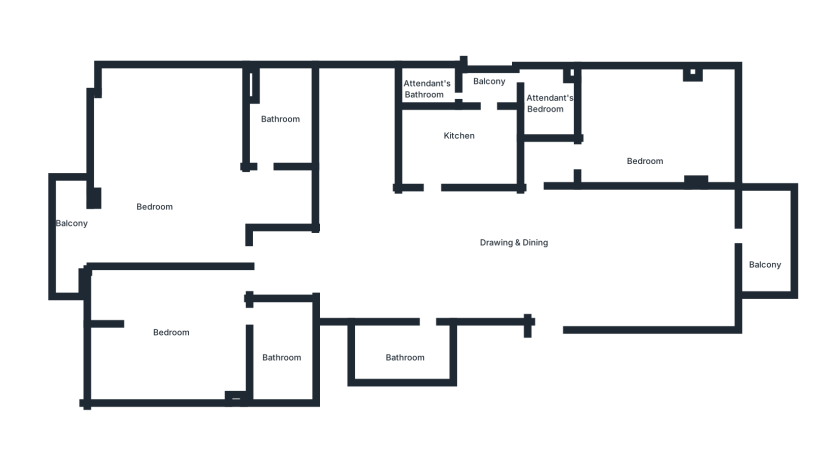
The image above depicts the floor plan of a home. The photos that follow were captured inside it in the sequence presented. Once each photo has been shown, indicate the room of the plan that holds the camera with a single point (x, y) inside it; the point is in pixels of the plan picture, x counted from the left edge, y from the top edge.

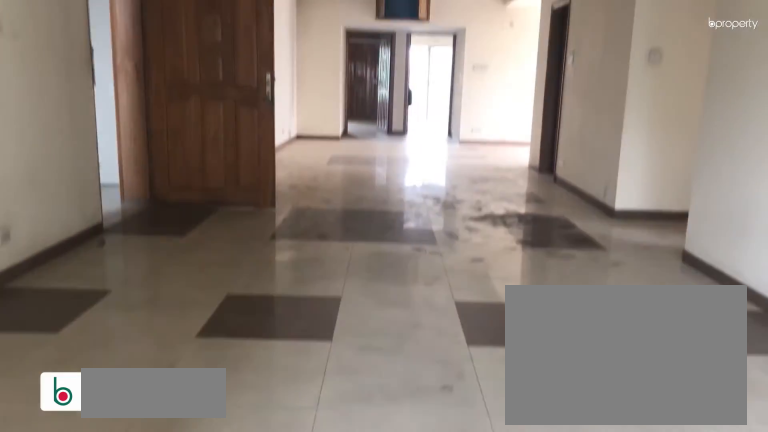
(515, 246)
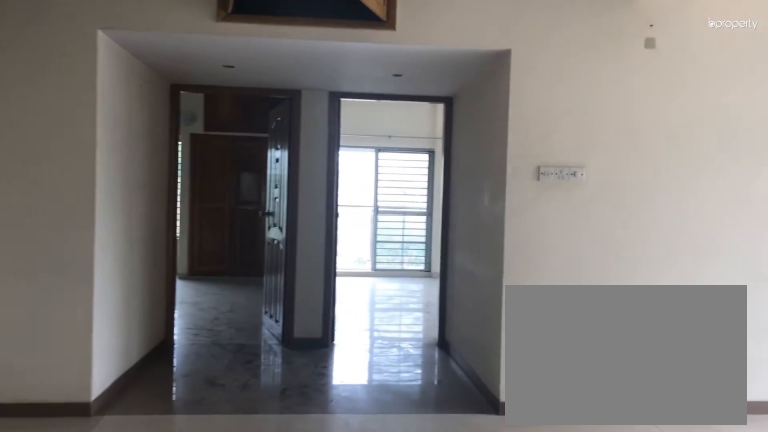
(515, 247)
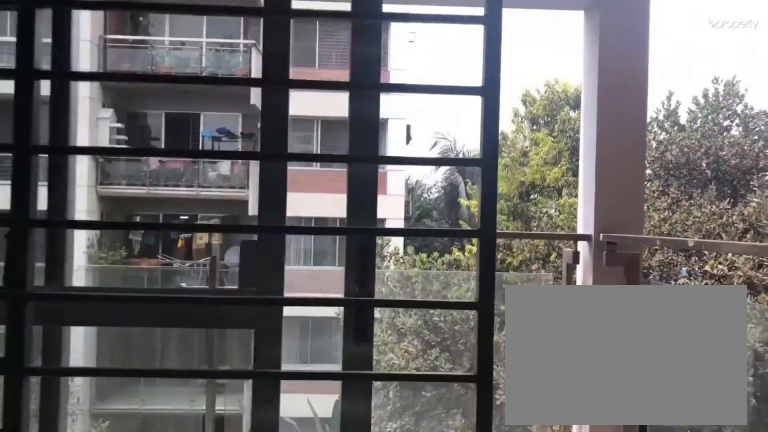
(767, 255)
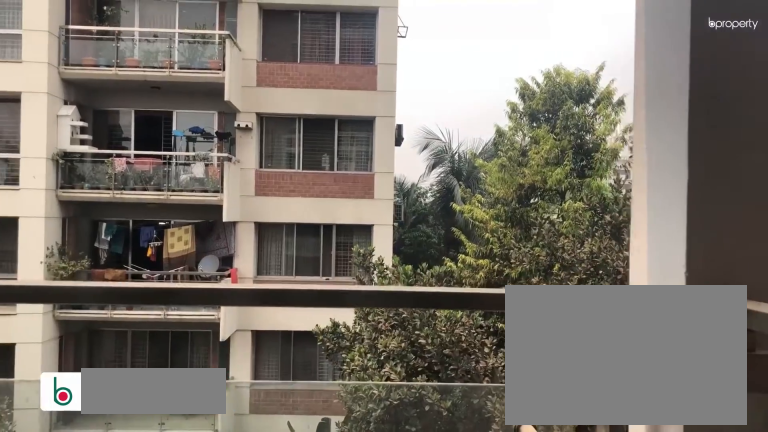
(767, 255)
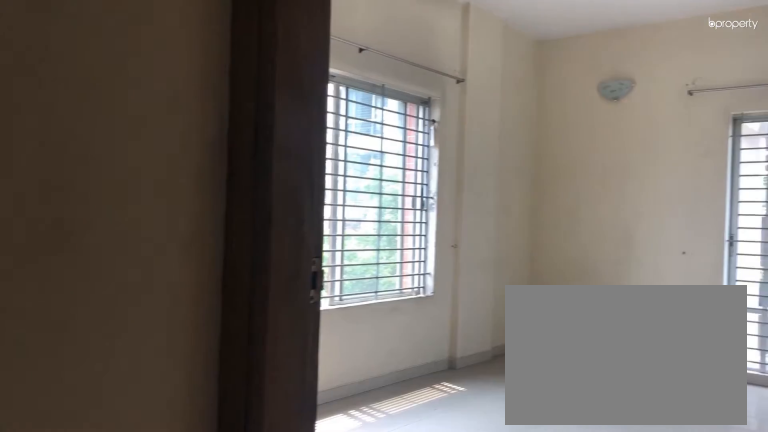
(580, 160)
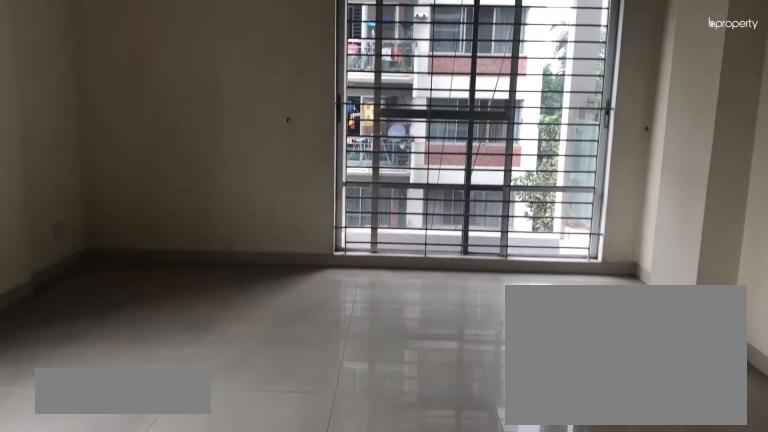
(652, 130)
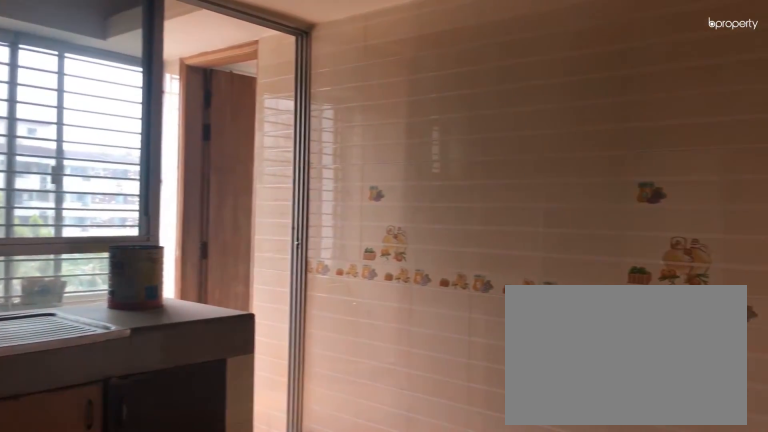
(454, 146)
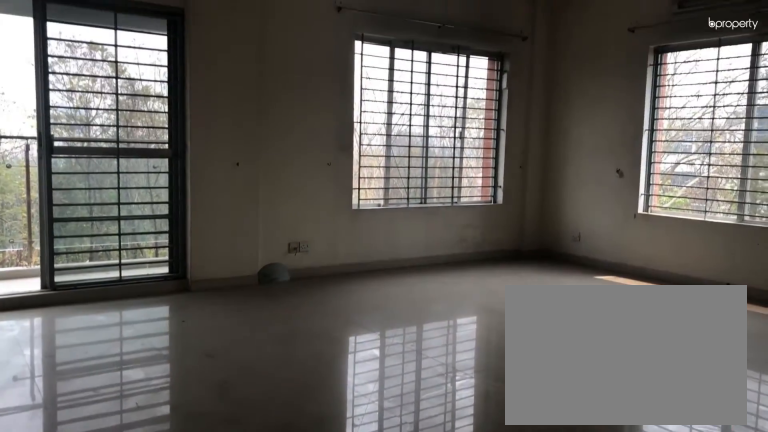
(159, 185)
